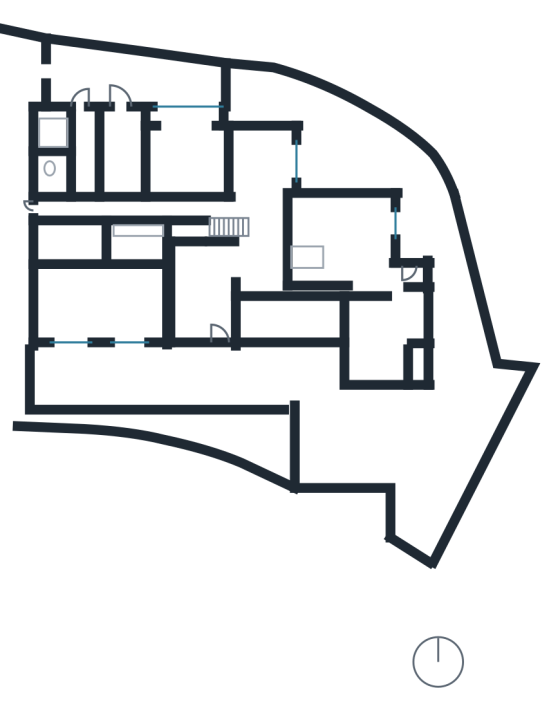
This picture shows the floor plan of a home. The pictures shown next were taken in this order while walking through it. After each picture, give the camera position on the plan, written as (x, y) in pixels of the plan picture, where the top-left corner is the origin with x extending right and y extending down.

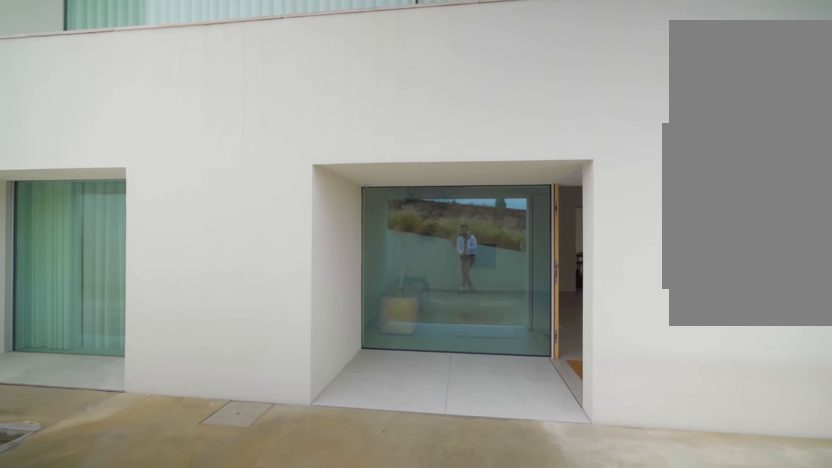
(189, 393)
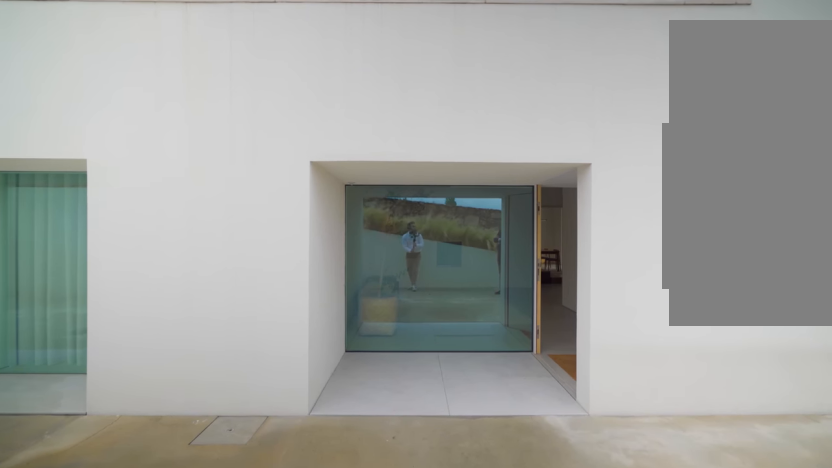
(186, 397)
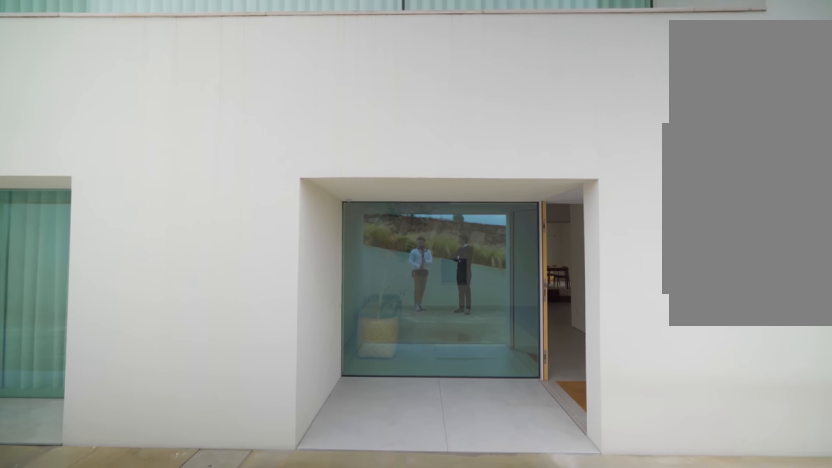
(180, 383)
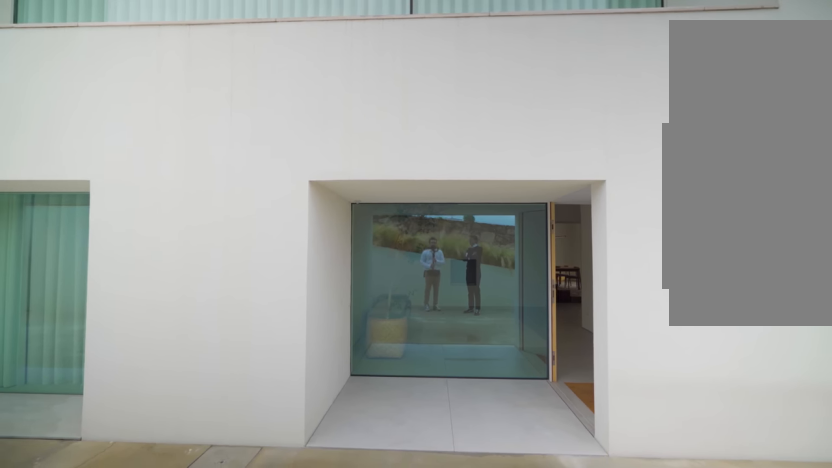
(180, 383)
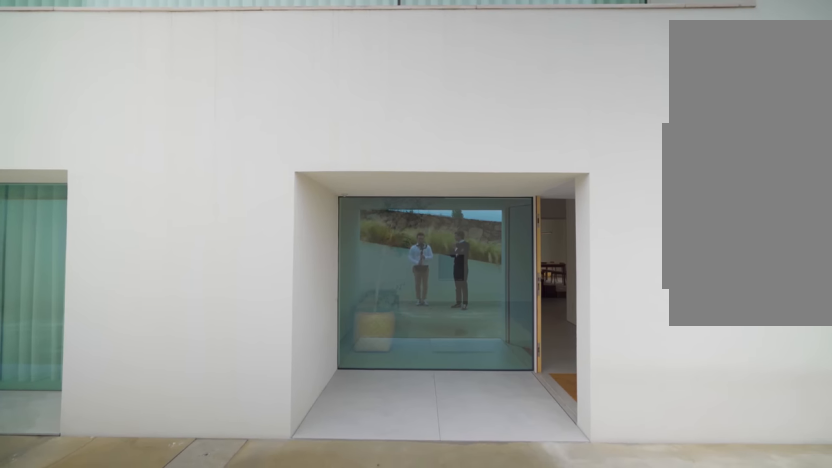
(180, 383)
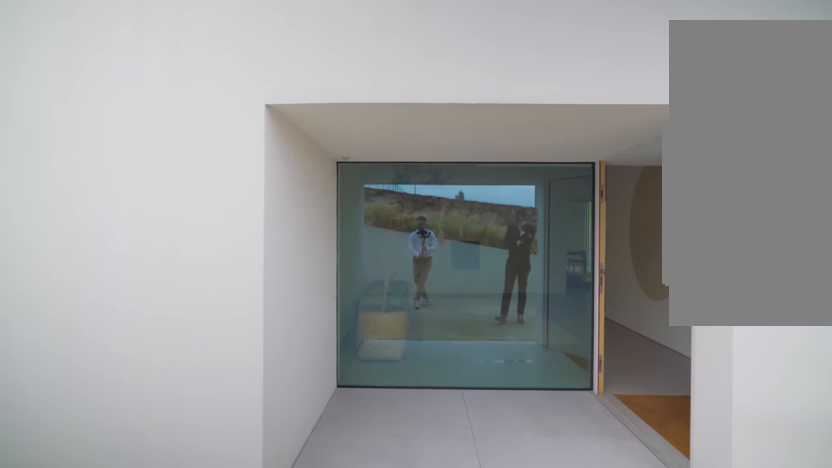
(187, 355)
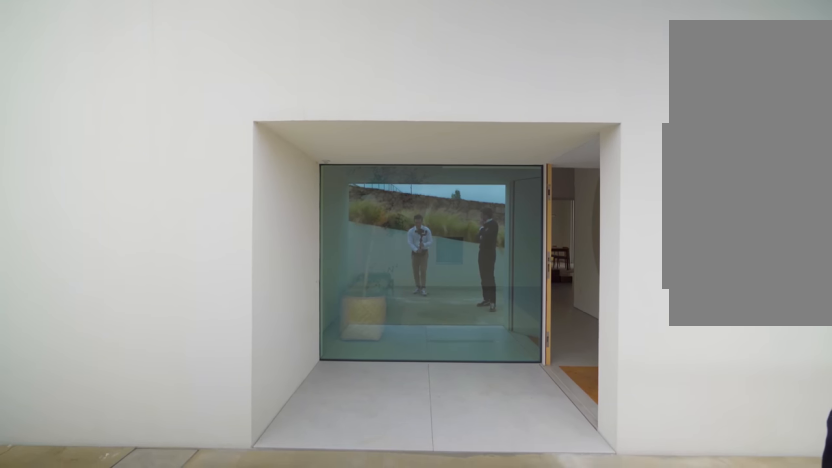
(186, 356)
